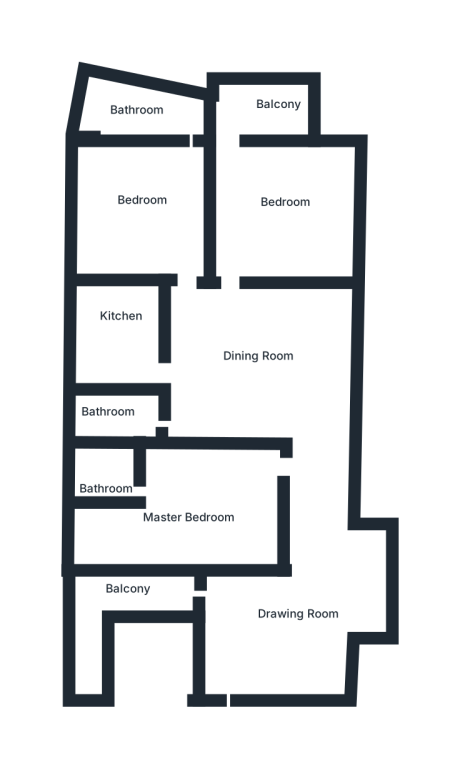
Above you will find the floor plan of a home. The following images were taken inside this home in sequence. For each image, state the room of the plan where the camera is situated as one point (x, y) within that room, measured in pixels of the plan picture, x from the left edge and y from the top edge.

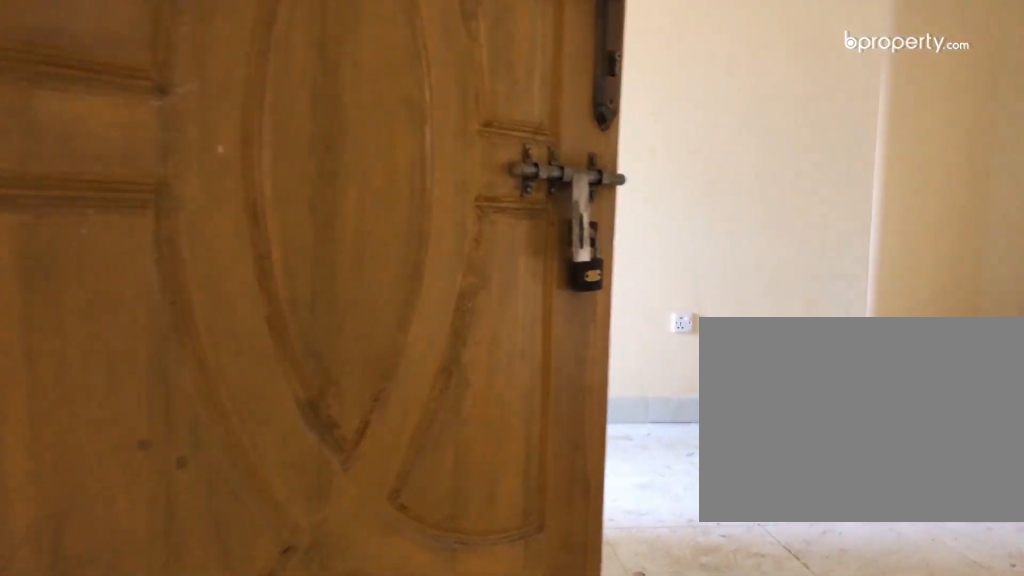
(287, 633)
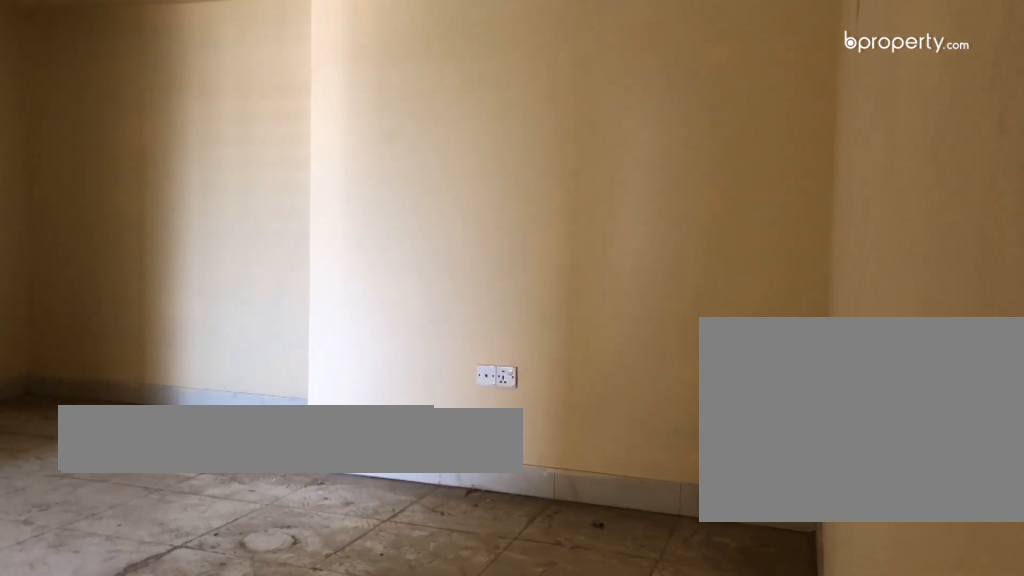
(287, 633)
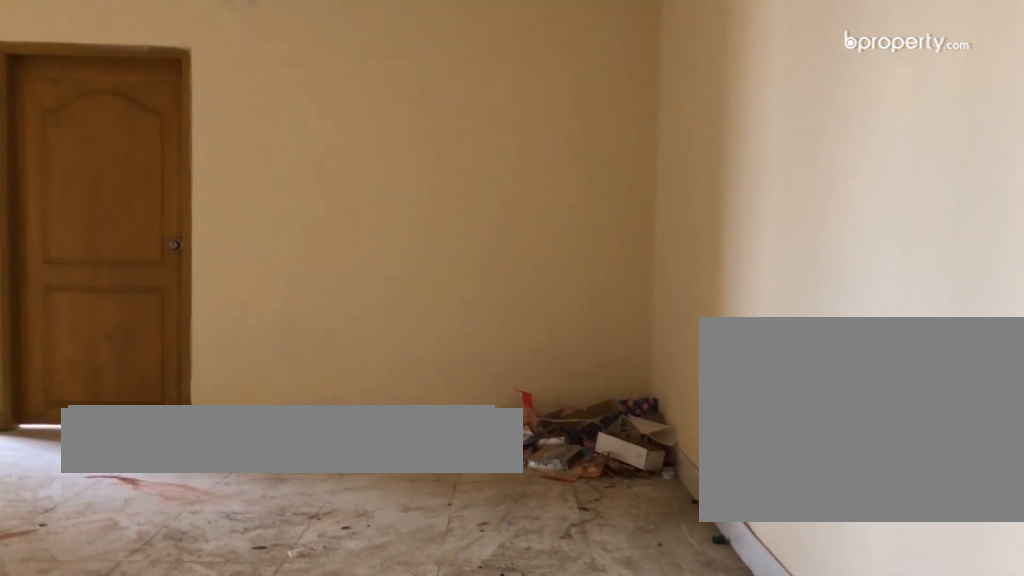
(275, 363)
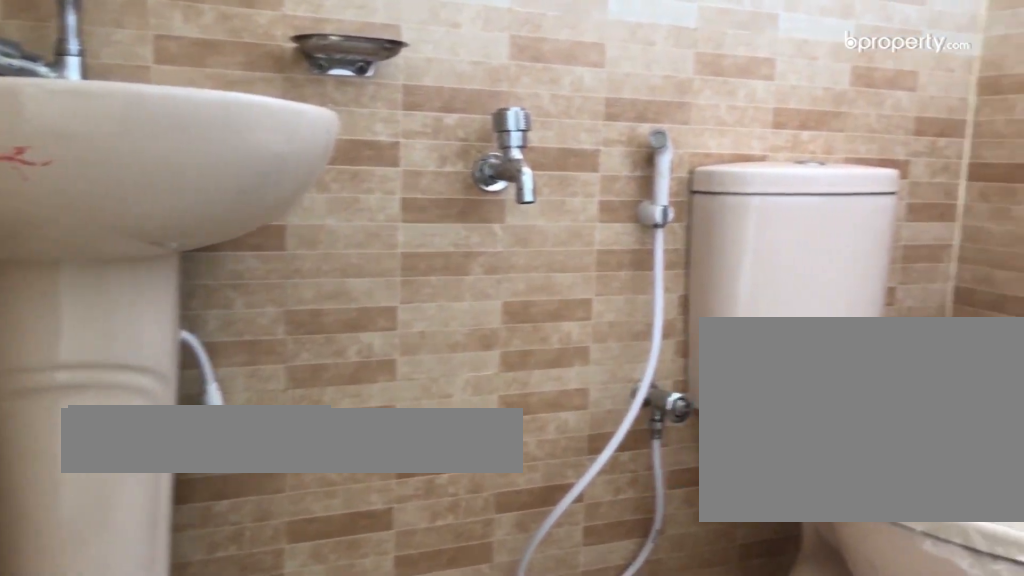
(110, 472)
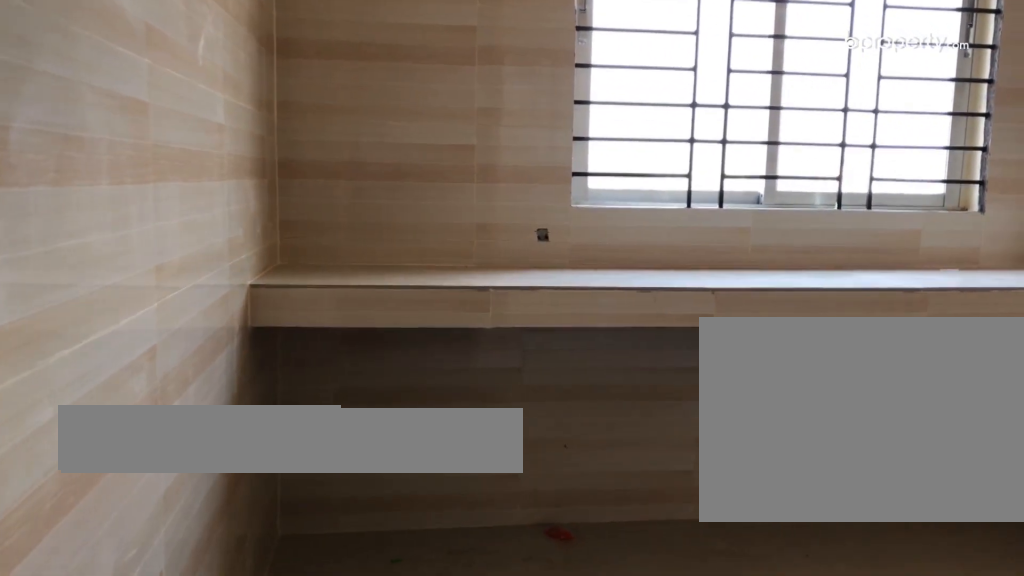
(126, 337)
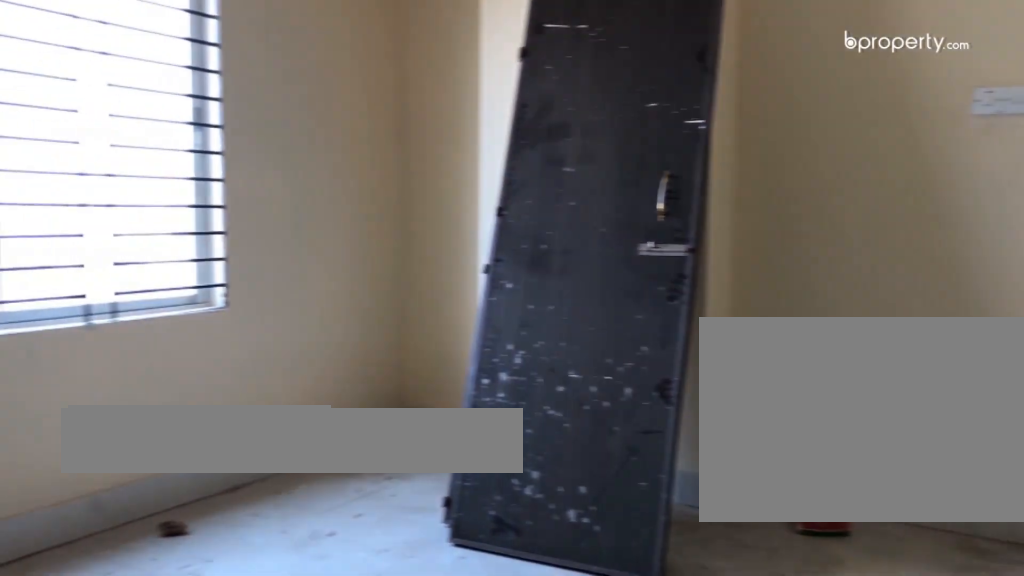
(155, 190)
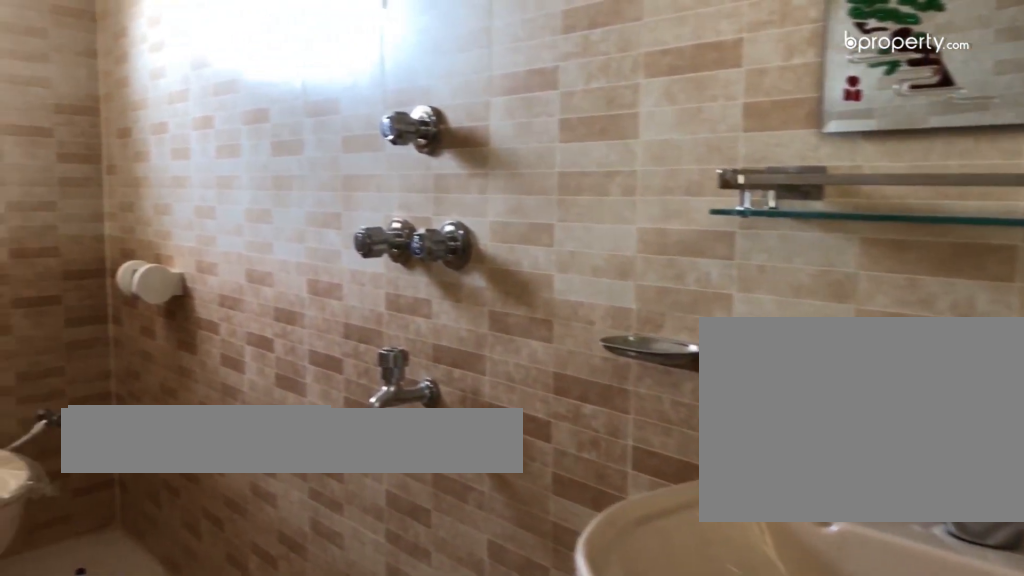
(148, 116)
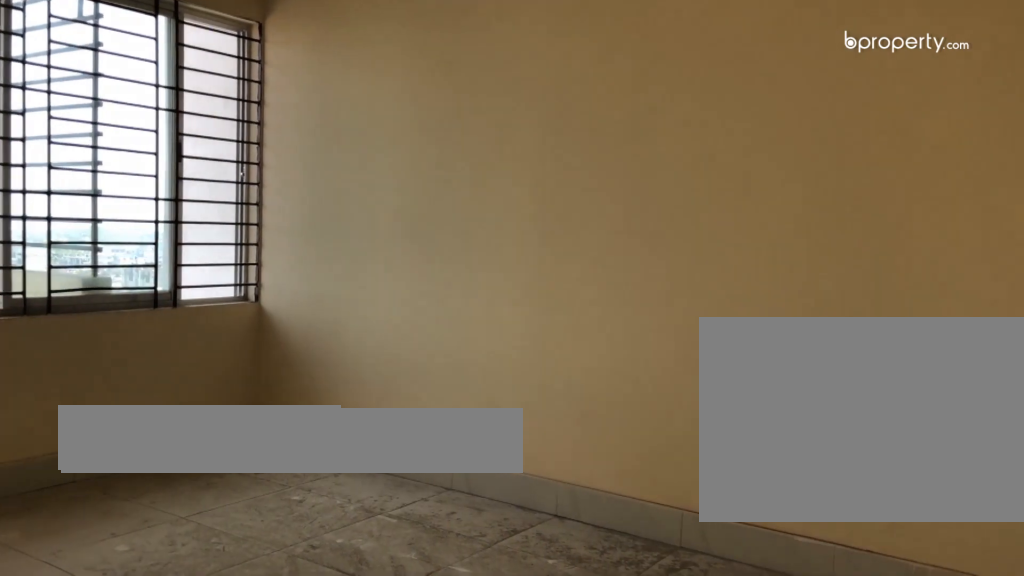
(273, 223)
